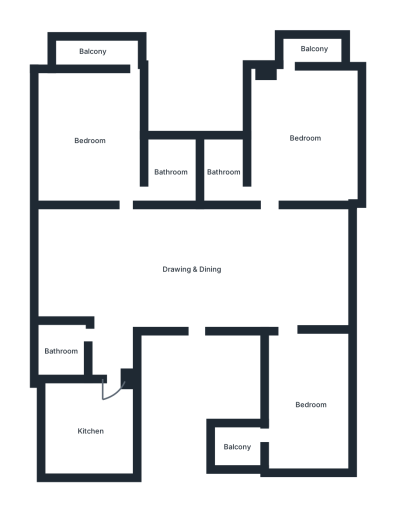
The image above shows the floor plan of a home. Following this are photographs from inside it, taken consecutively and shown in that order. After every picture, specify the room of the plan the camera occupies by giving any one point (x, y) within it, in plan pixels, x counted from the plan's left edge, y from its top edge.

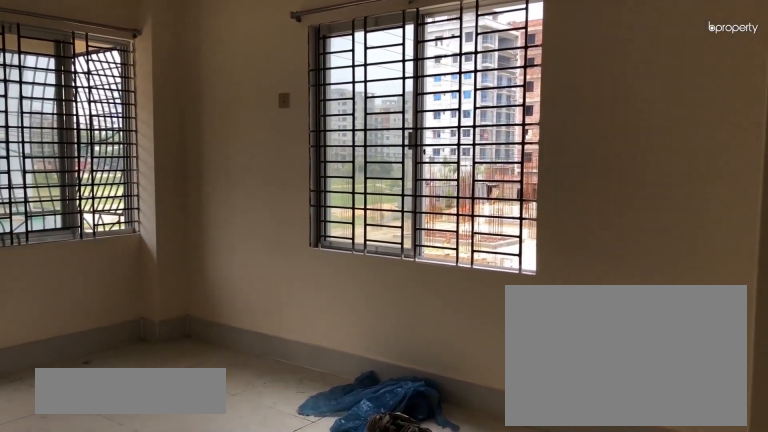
(303, 138)
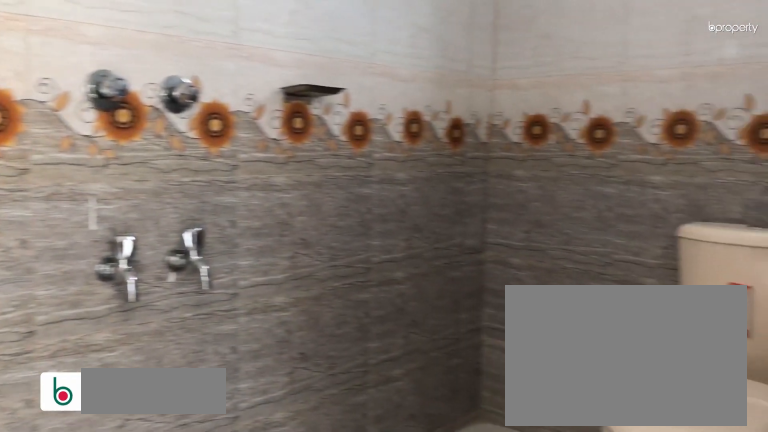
(223, 172)
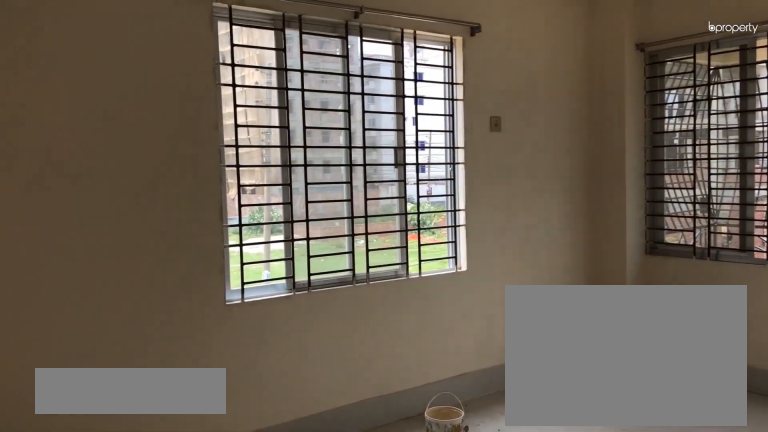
(89, 141)
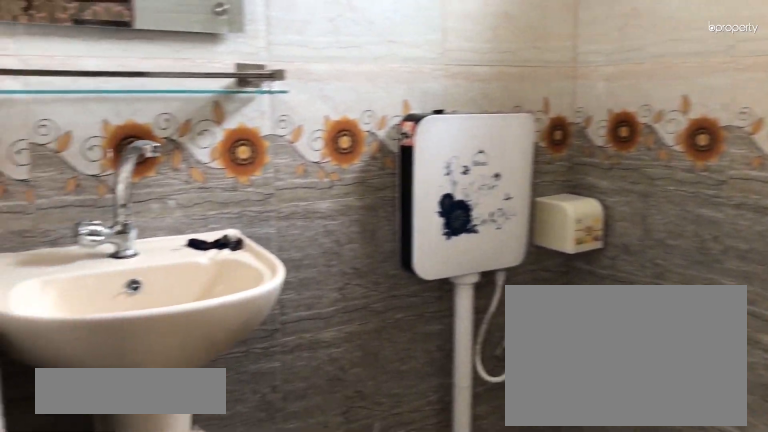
(59, 351)
